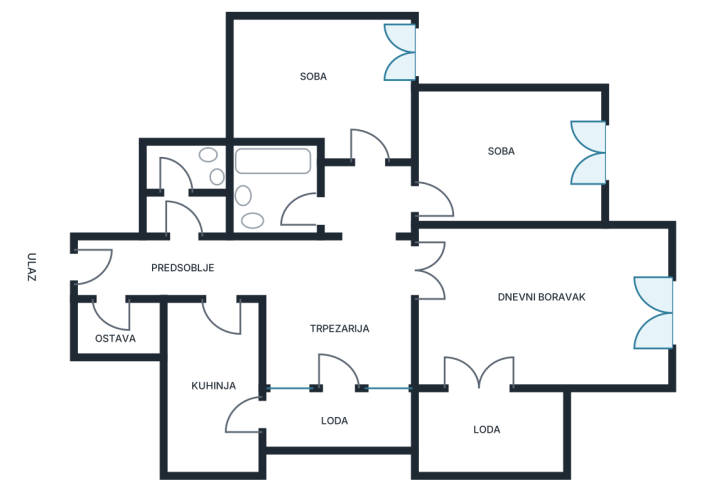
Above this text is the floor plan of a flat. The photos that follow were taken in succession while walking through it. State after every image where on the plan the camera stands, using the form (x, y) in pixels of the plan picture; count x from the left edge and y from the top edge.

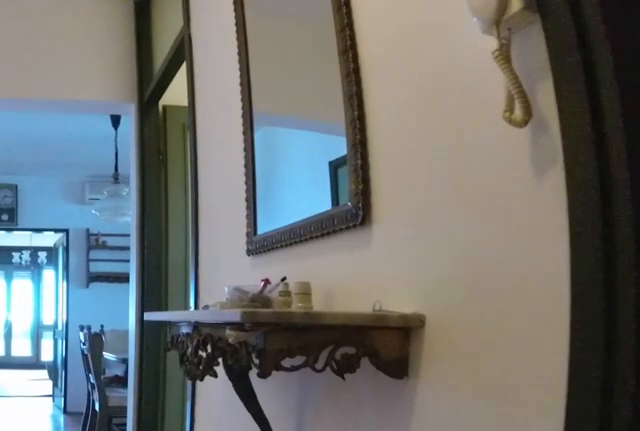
(87, 273)
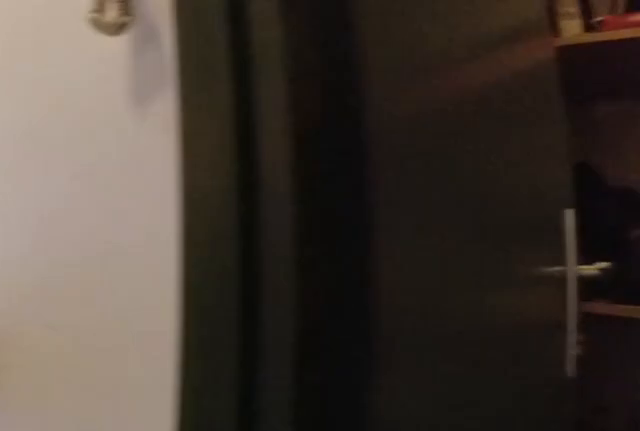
(90, 273)
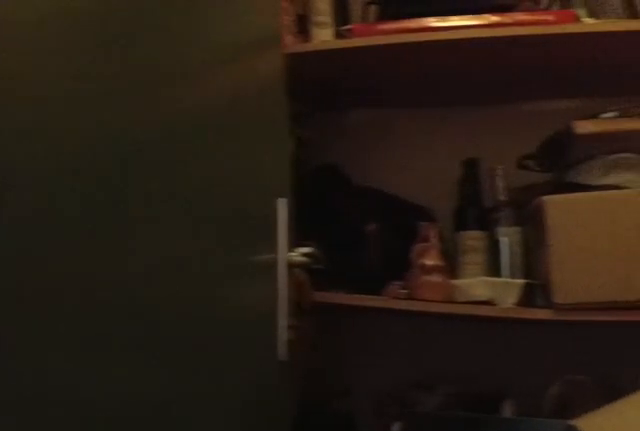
(94, 274)
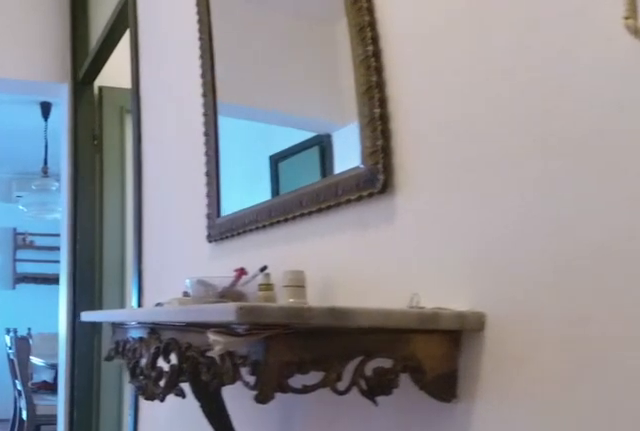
(85, 270)
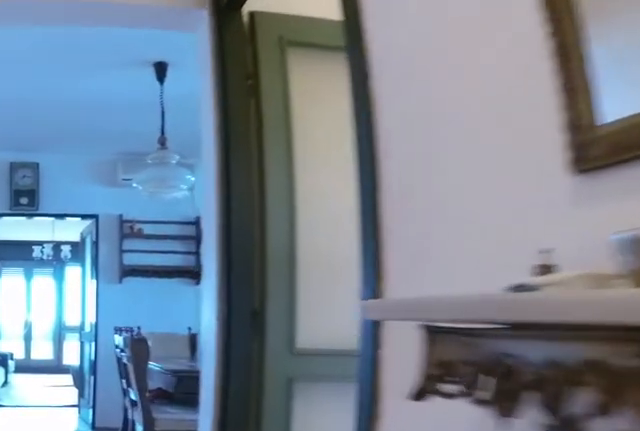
(129, 267)
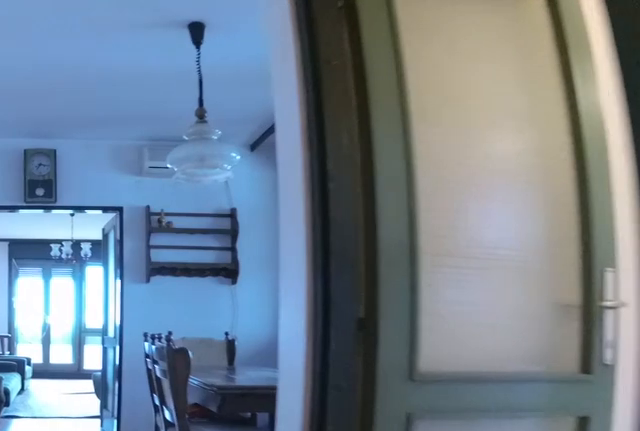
(152, 268)
